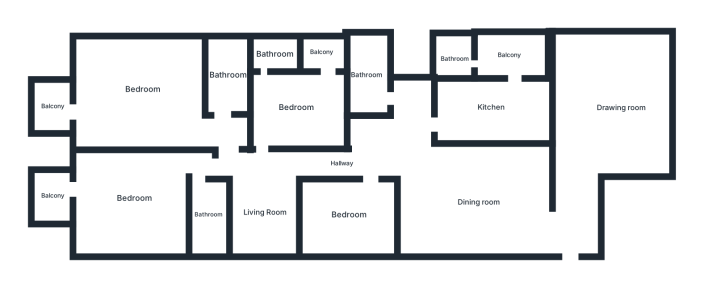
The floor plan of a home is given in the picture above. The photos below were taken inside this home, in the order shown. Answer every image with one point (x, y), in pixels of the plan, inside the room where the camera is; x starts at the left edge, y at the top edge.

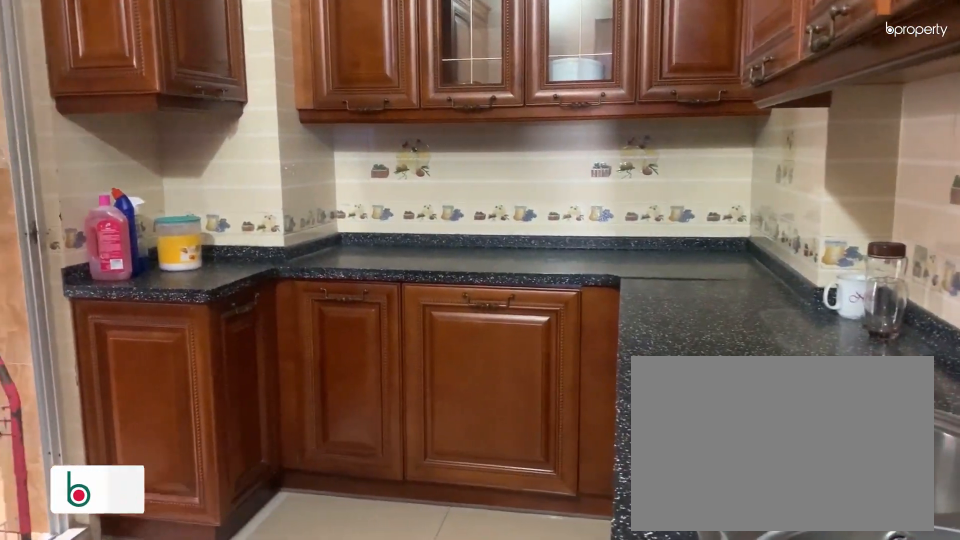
(488, 107)
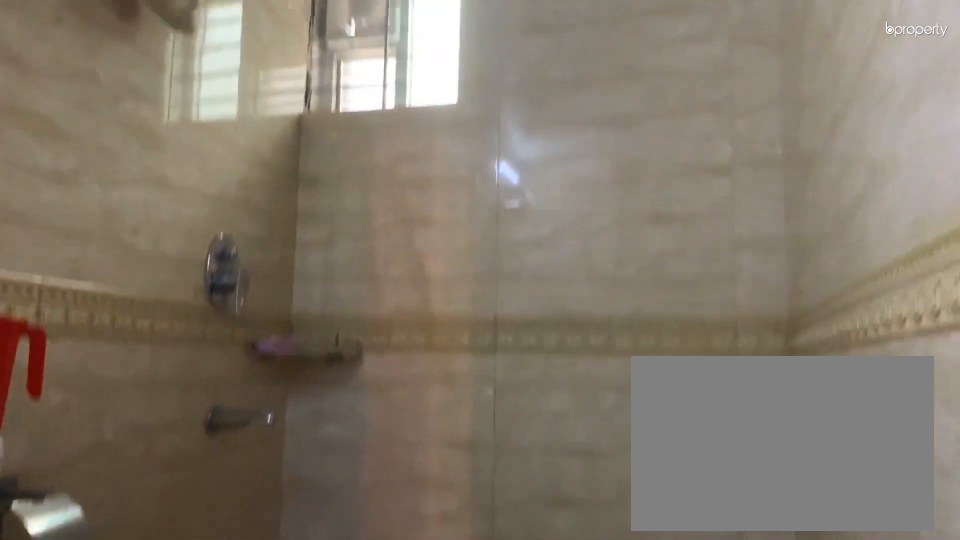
(368, 75)
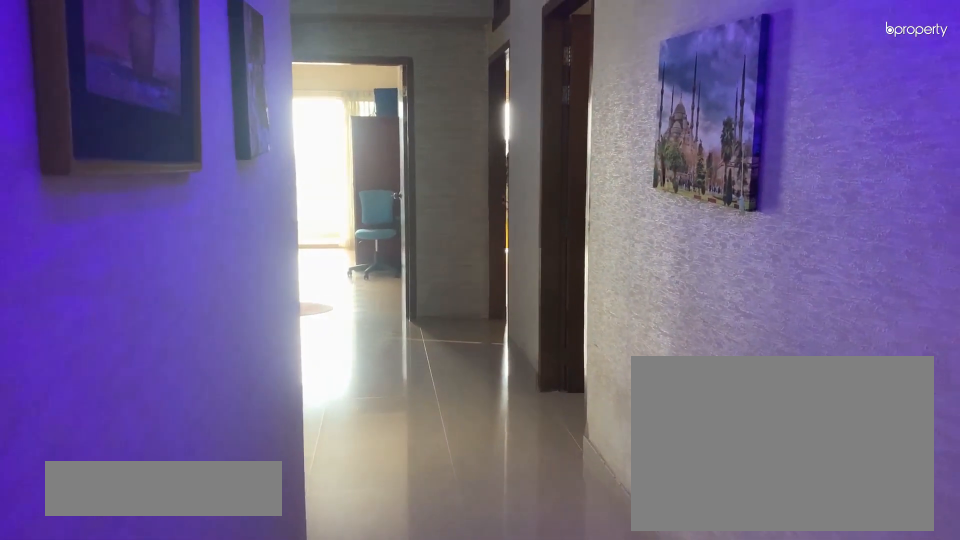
(342, 164)
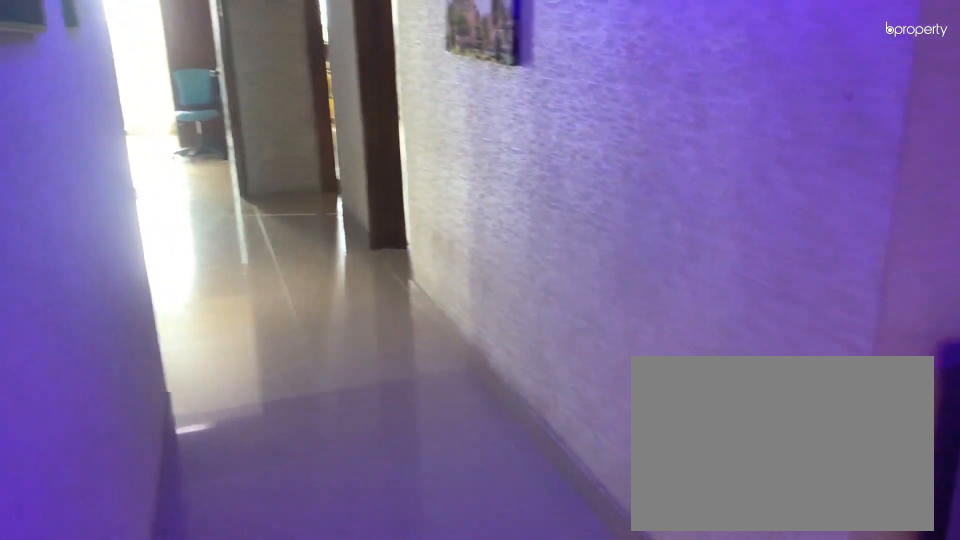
(342, 163)
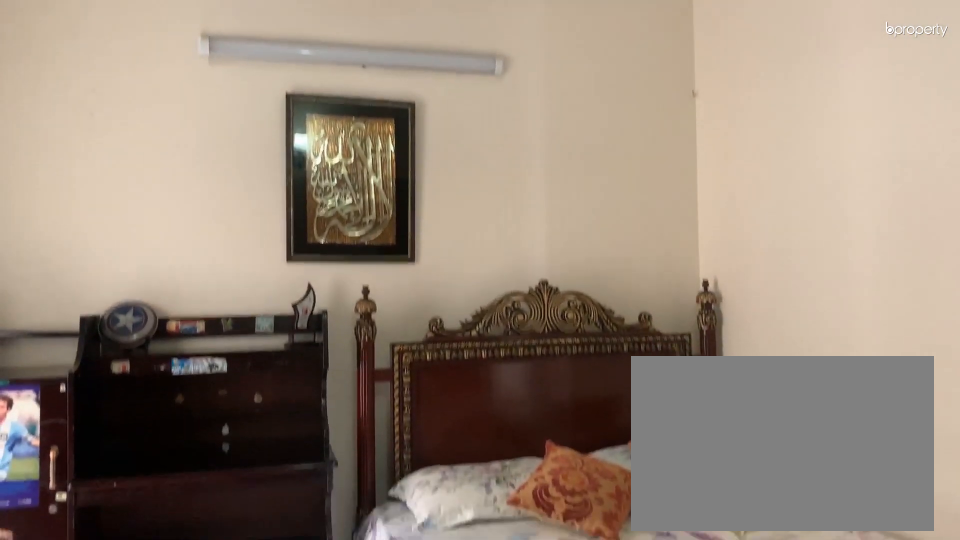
(297, 107)
